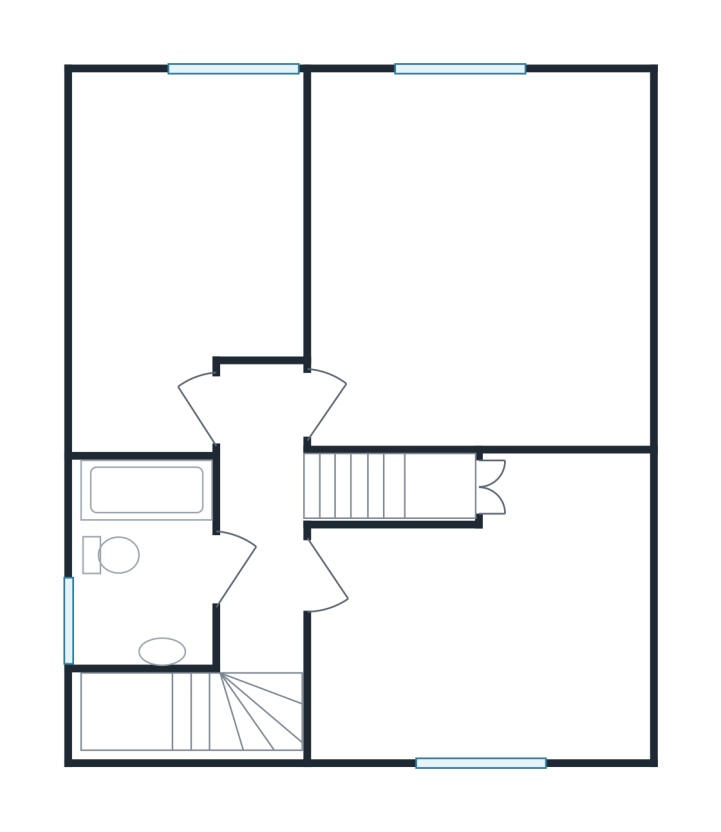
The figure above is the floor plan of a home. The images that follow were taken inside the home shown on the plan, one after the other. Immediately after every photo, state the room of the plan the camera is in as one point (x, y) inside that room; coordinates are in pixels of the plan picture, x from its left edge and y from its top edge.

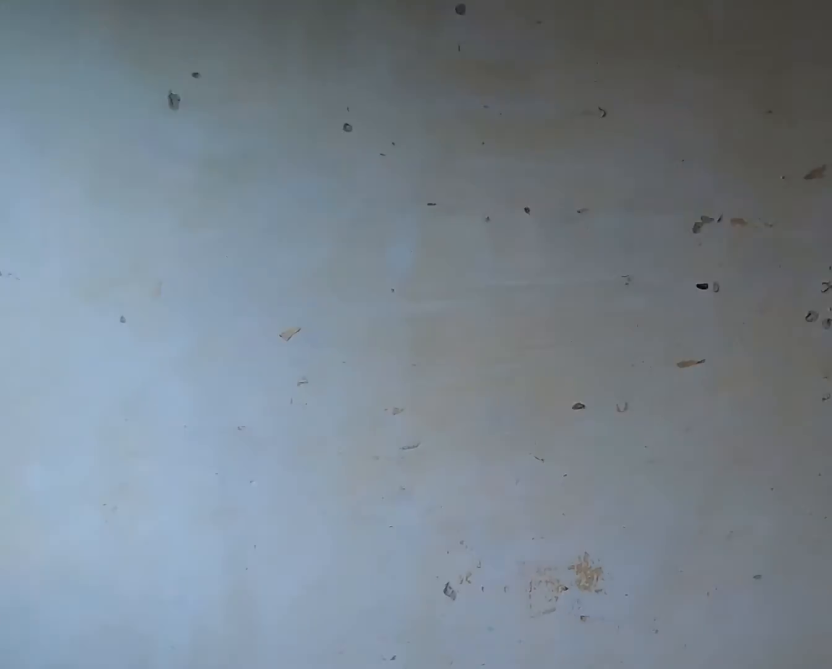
(195, 394)
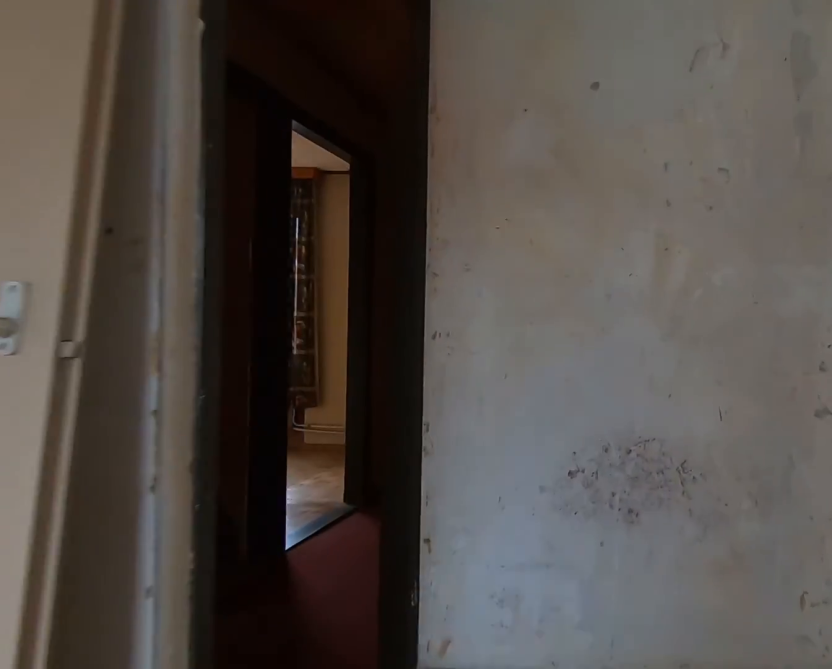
(195, 394)
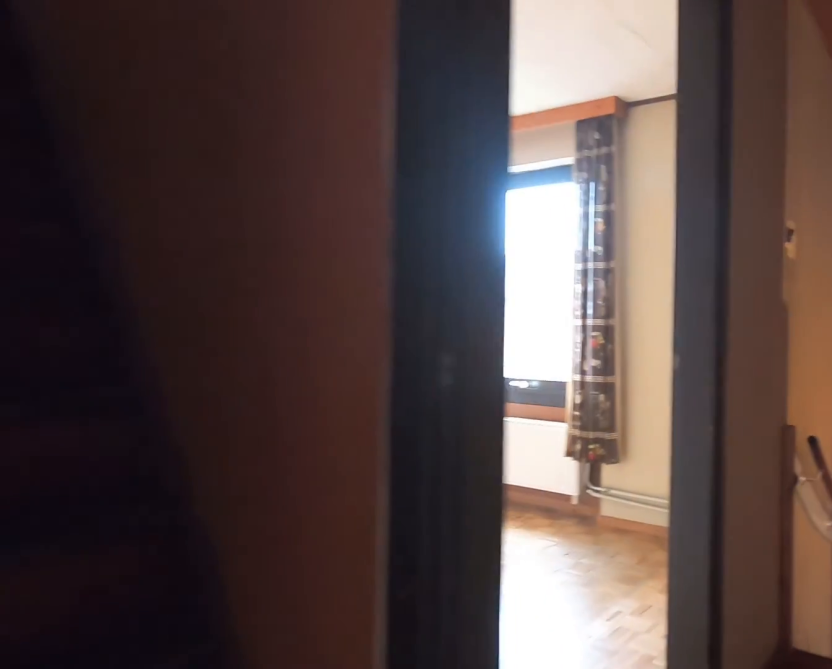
(262, 518)
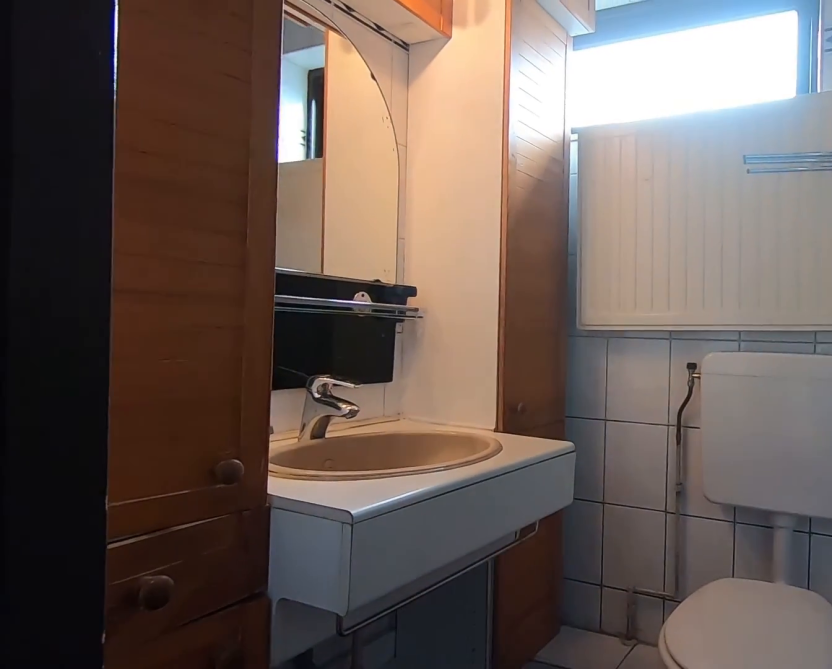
(146, 562)
